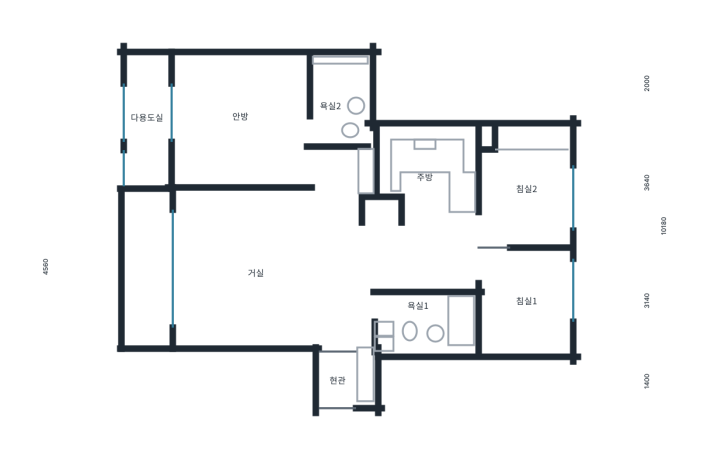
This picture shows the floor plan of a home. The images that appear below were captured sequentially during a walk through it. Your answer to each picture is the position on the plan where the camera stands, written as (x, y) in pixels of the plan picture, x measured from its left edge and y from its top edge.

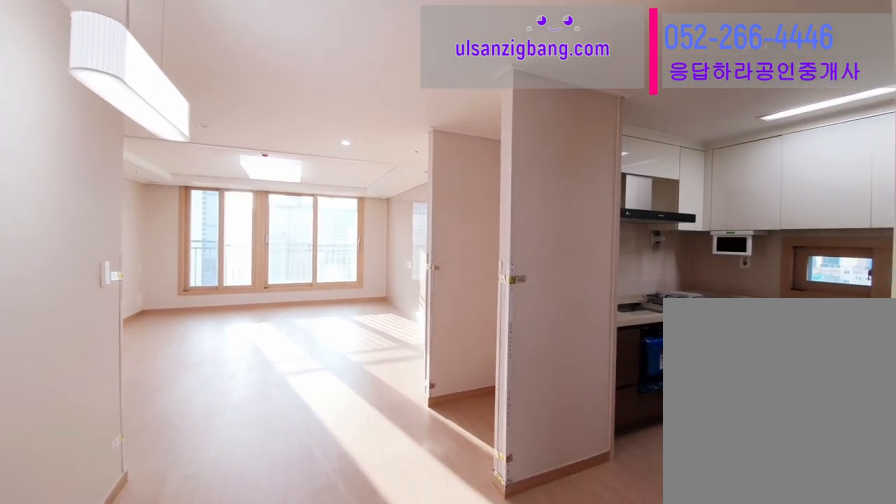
(436, 250)
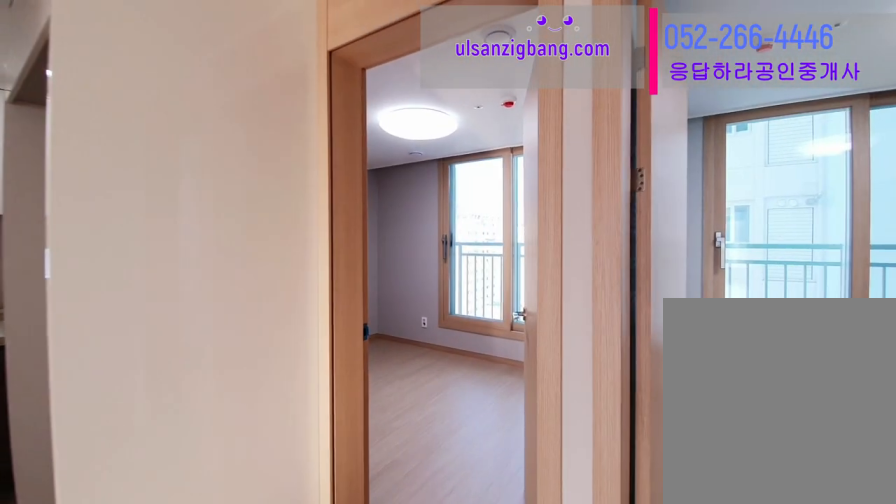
(436, 250)
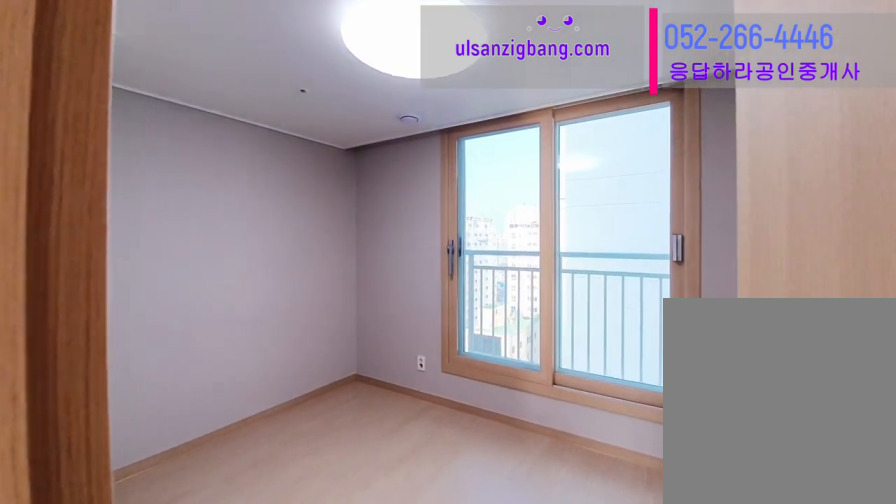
(538, 196)
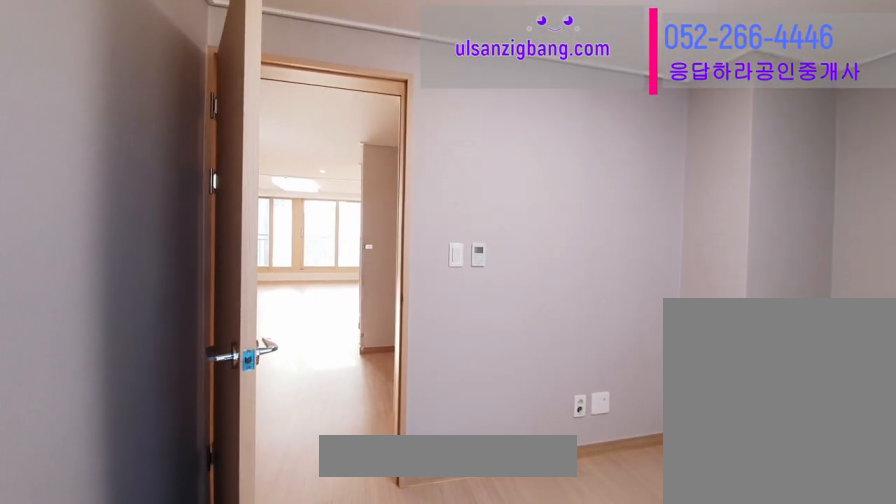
(539, 196)
